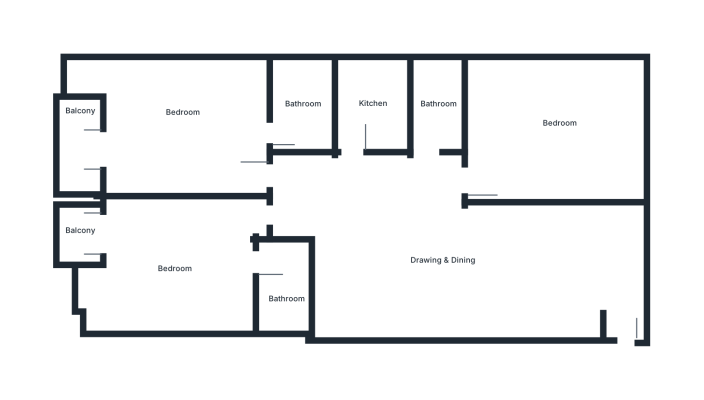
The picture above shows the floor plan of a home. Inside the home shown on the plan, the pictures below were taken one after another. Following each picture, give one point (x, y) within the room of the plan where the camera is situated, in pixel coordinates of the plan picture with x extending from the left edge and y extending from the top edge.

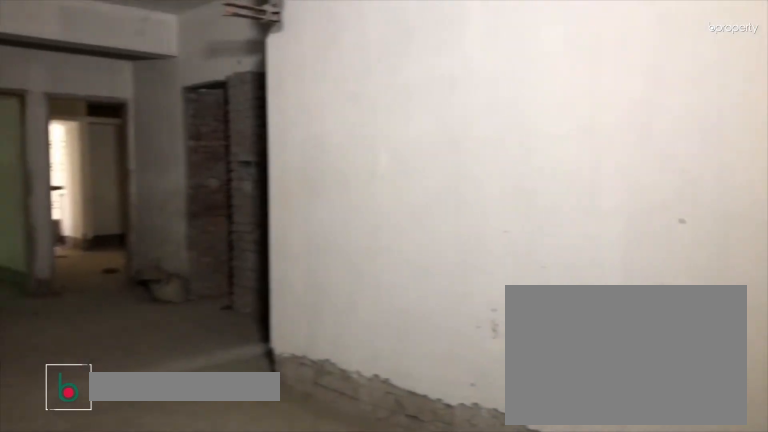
(598, 277)
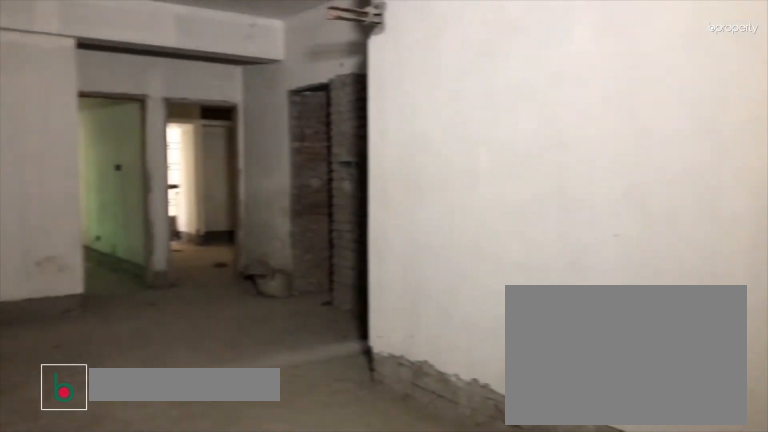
(598, 277)
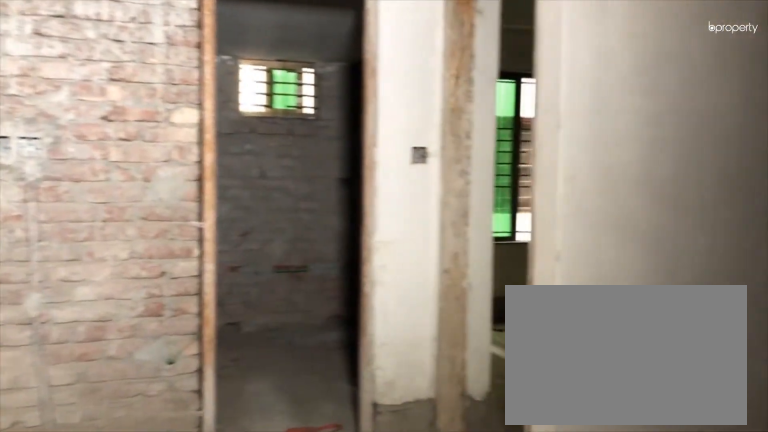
(395, 249)
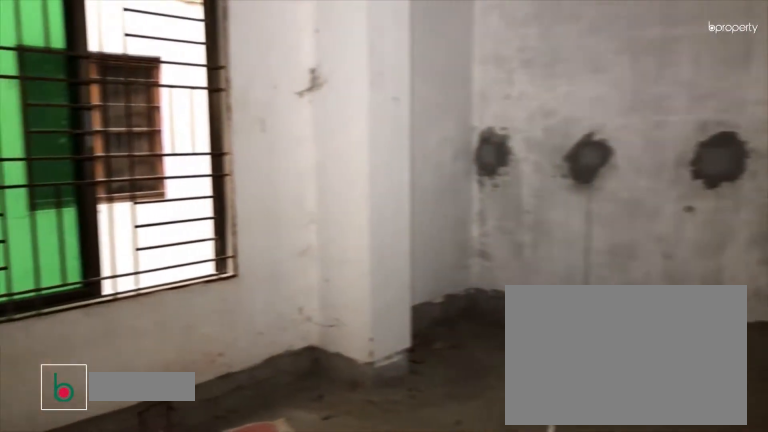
(561, 129)
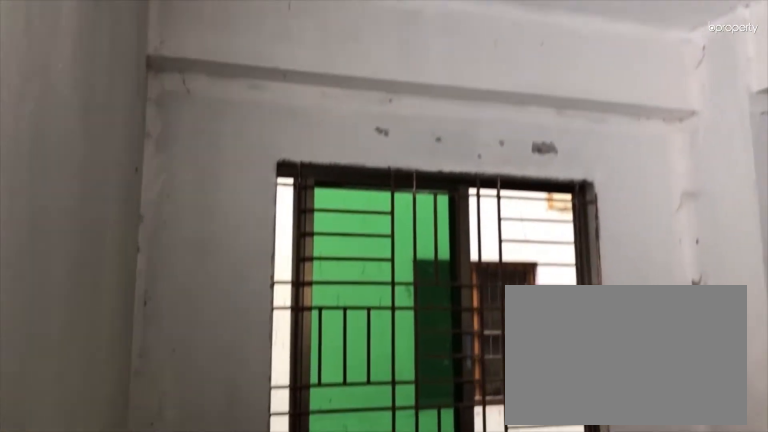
(561, 129)
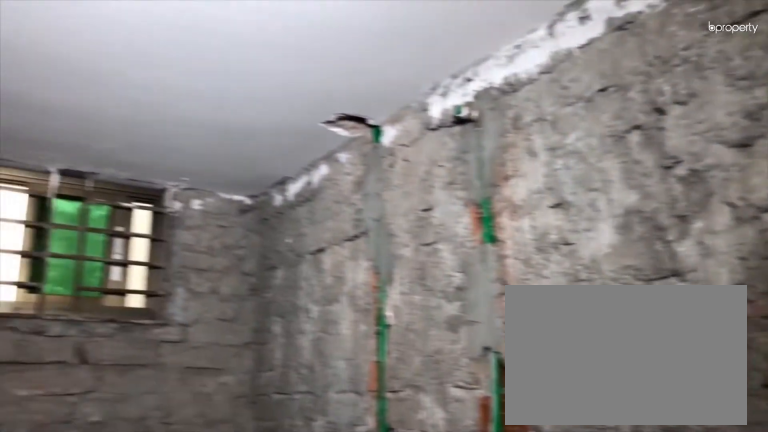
(439, 103)
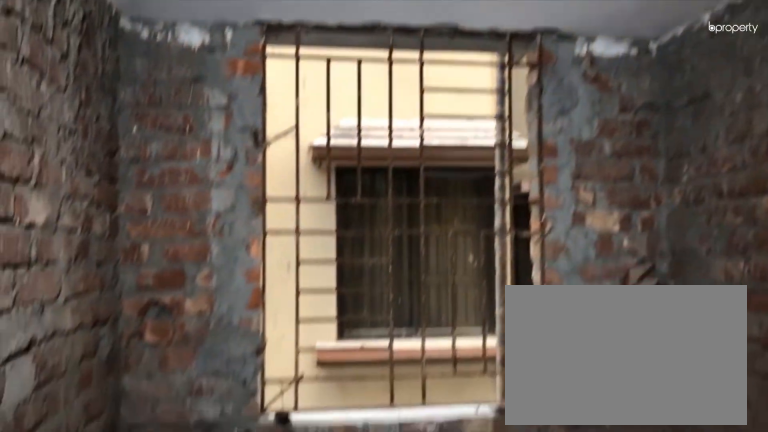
(369, 101)
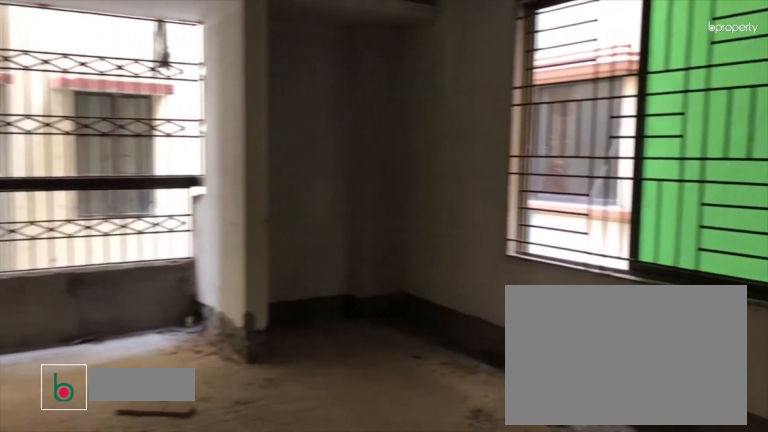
(182, 129)
